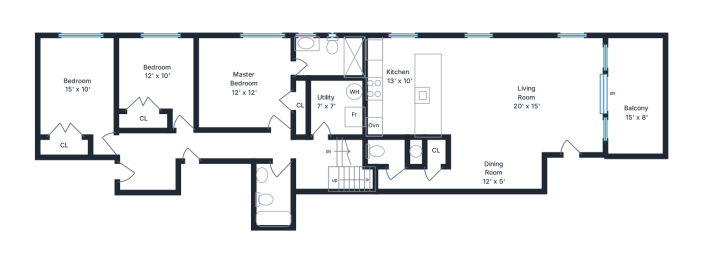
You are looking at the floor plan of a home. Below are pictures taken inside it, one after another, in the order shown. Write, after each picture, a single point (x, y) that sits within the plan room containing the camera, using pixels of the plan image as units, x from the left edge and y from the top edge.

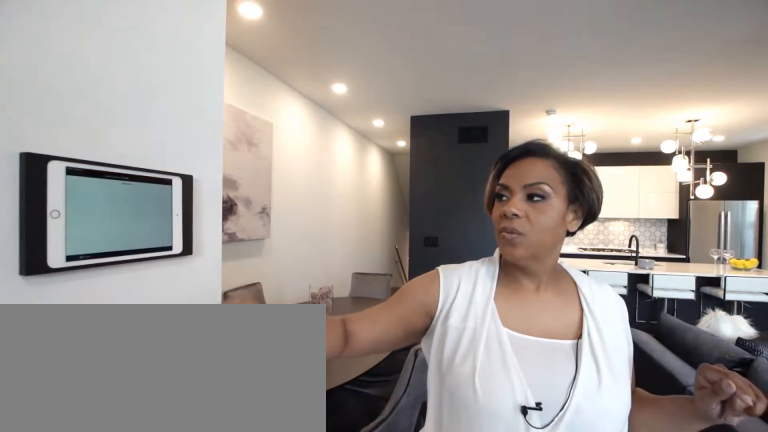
(494, 110)
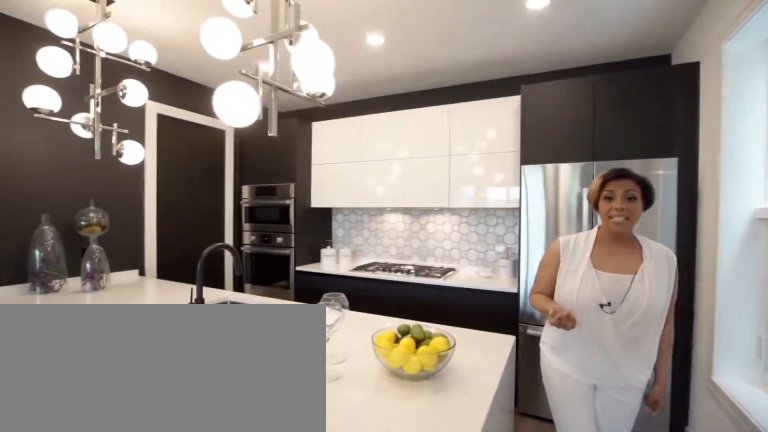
(493, 109)
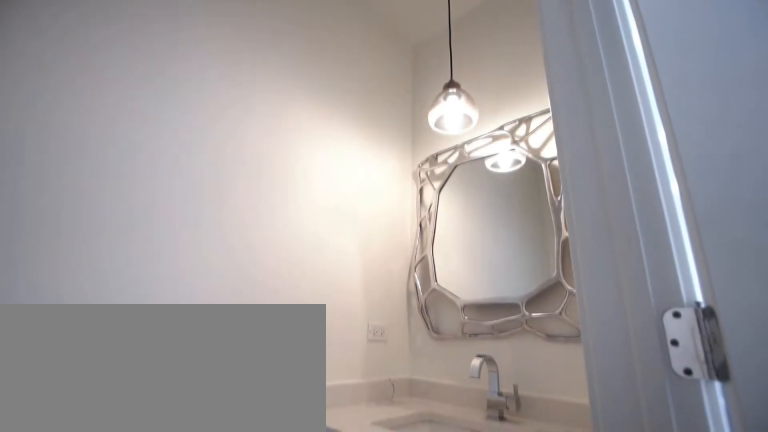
(390, 154)
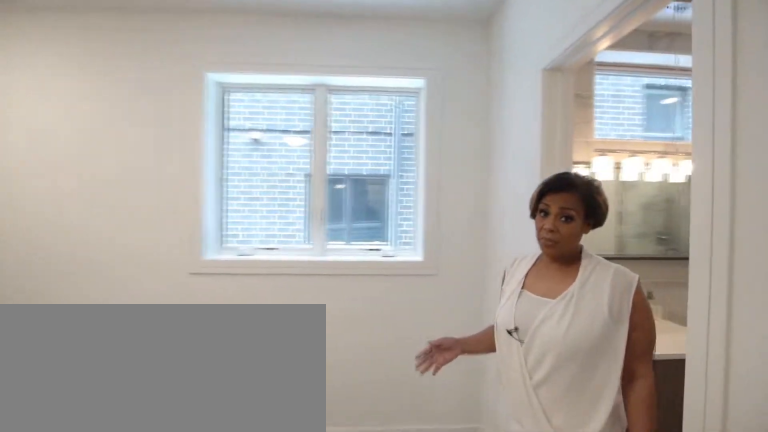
(242, 81)
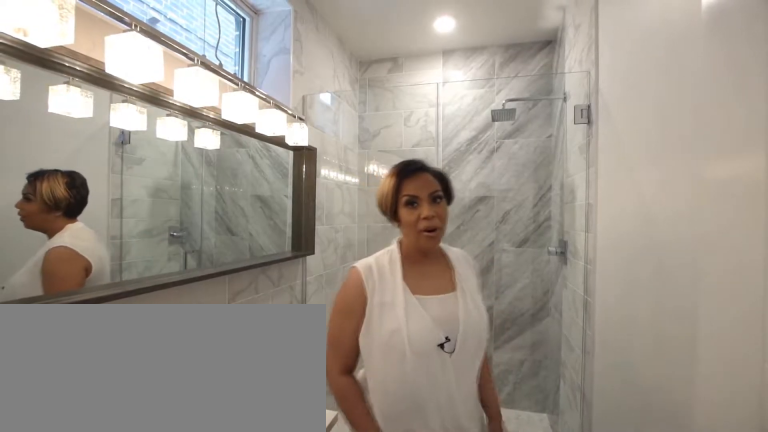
(323, 62)
